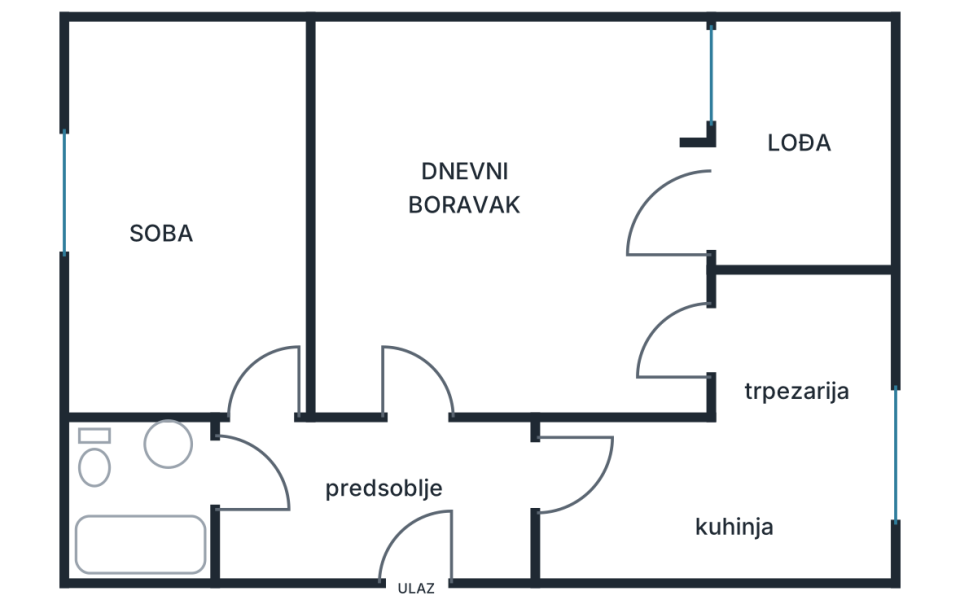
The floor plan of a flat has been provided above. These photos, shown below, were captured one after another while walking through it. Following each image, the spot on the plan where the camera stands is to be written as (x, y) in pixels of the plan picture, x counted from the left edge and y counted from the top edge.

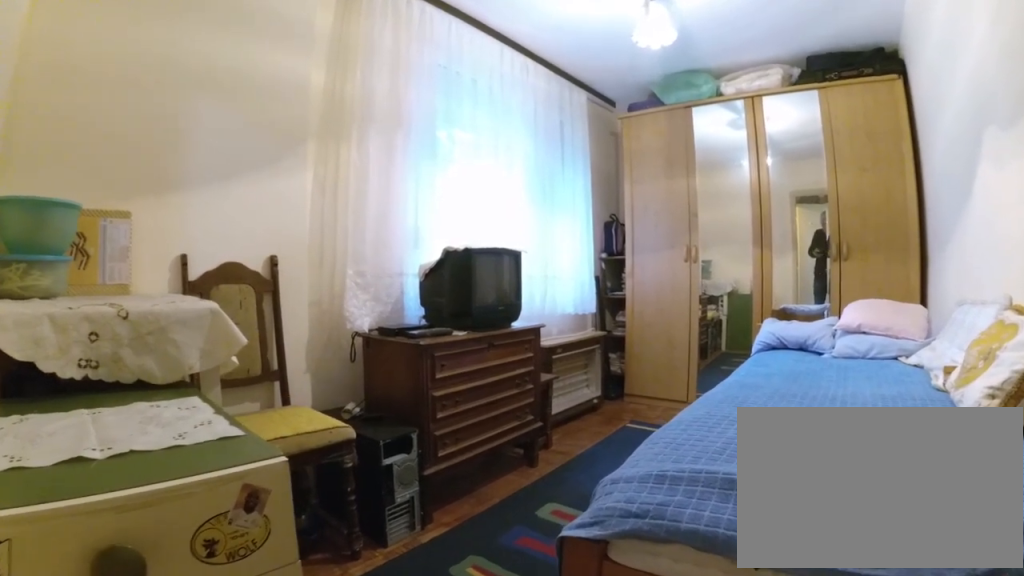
(260, 409)
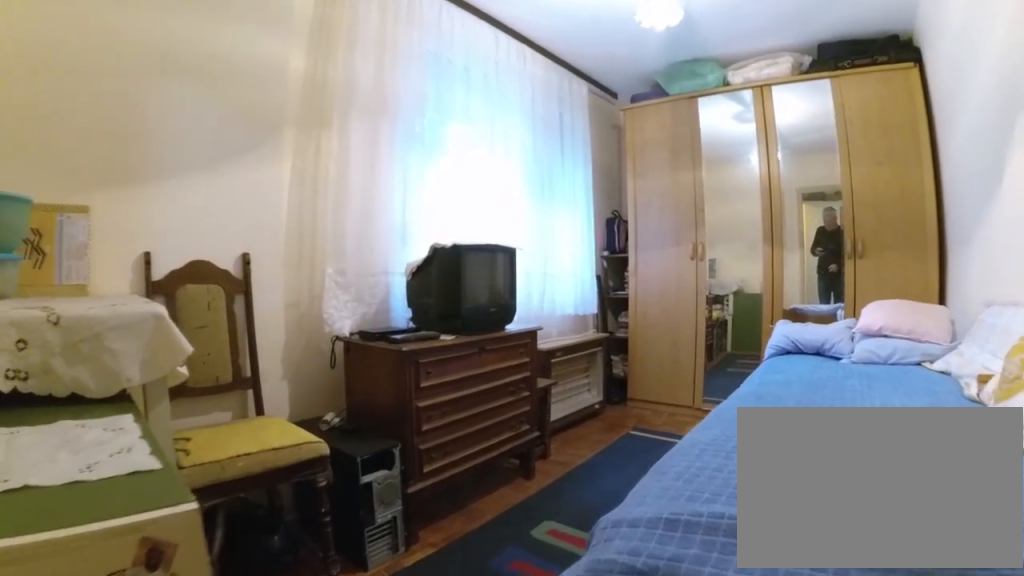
(243, 395)
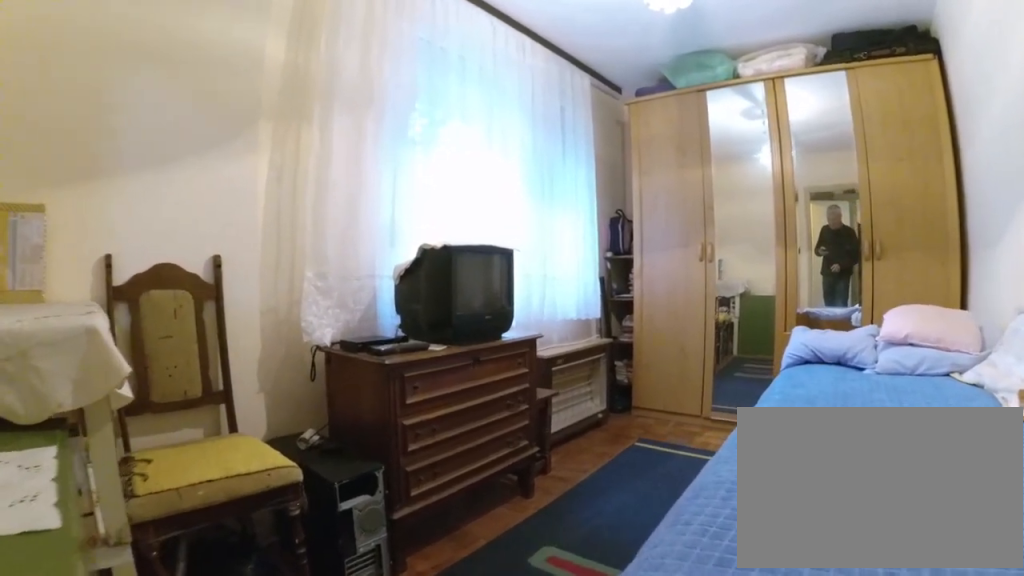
(226, 382)
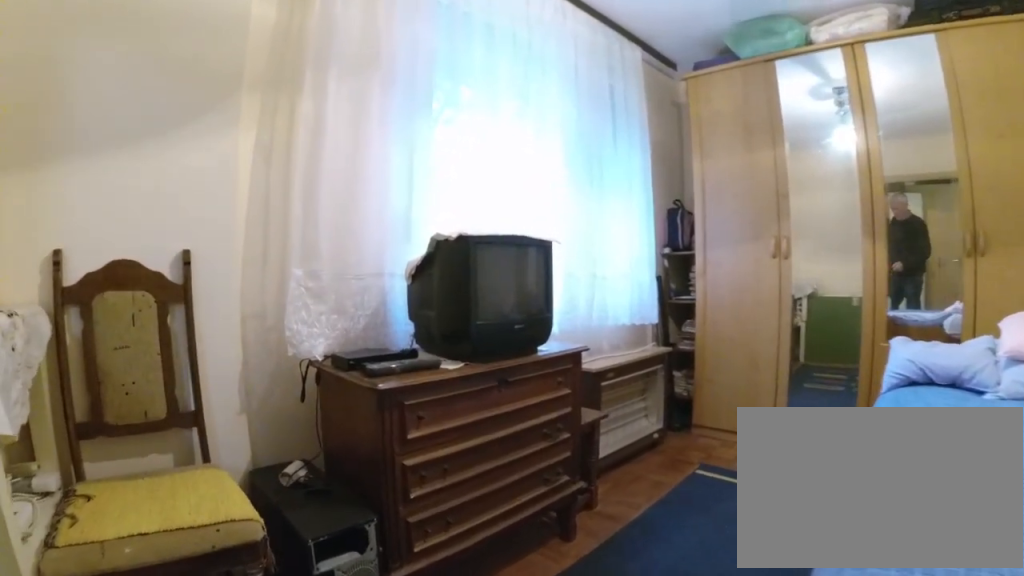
(190, 354)
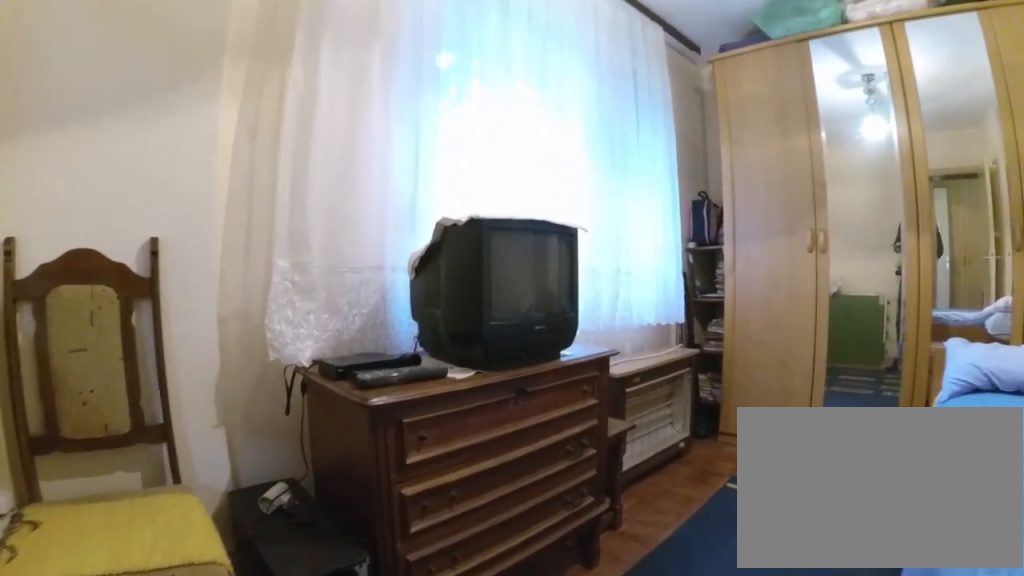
(172, 340)
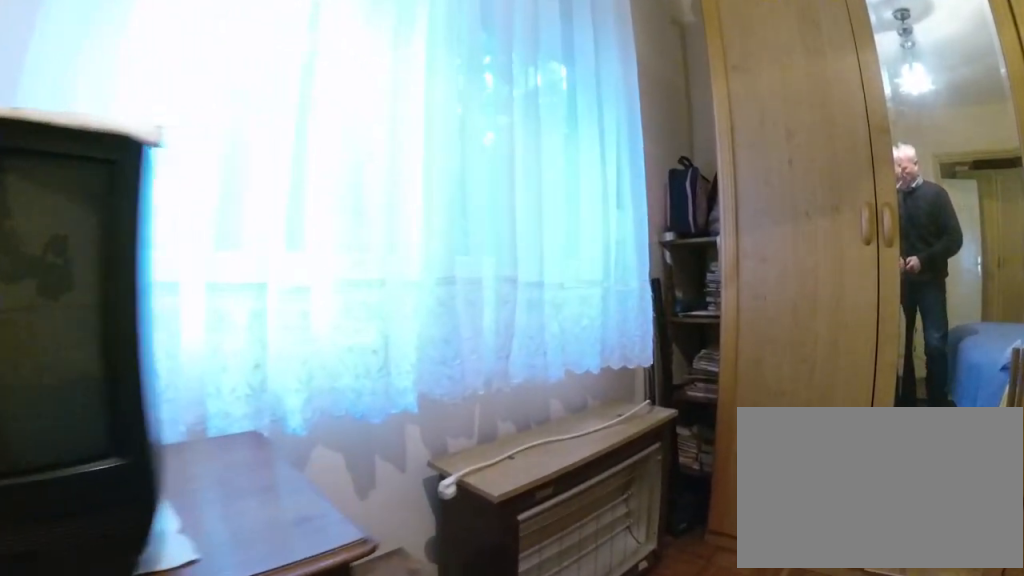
(136, 235)
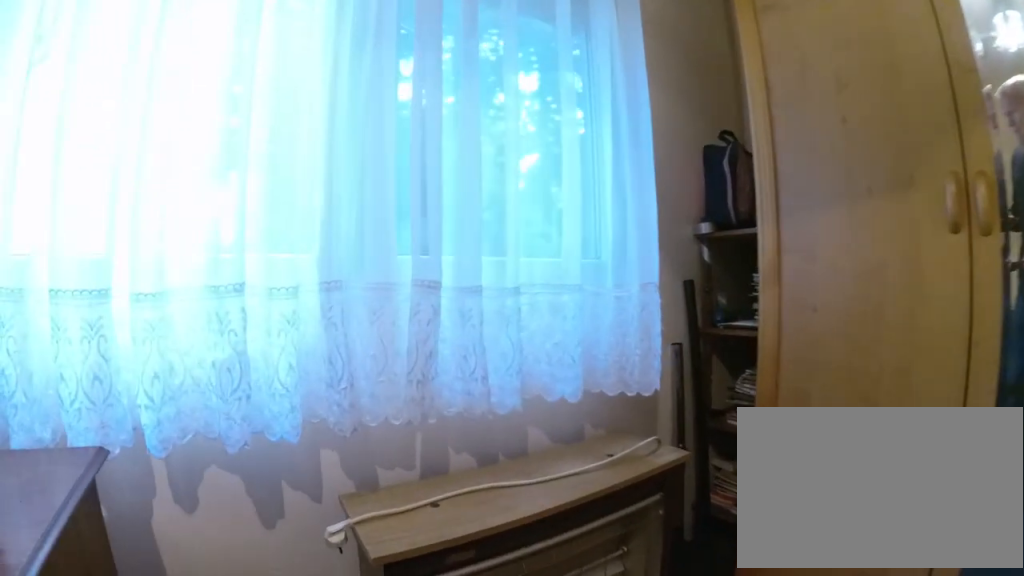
(141, 201)
